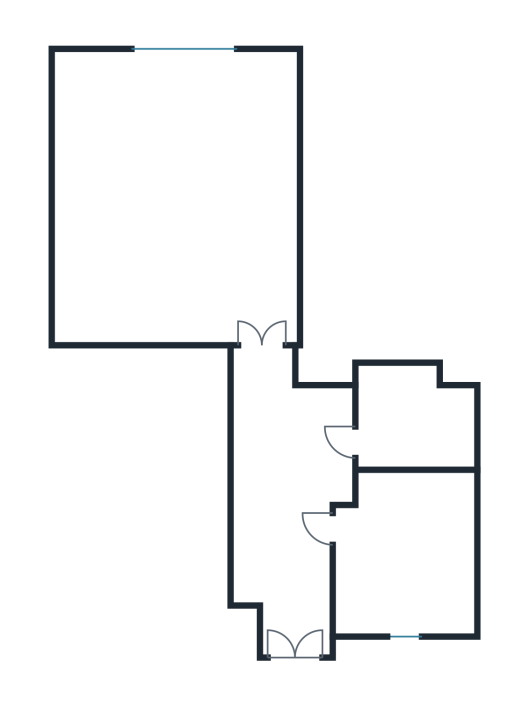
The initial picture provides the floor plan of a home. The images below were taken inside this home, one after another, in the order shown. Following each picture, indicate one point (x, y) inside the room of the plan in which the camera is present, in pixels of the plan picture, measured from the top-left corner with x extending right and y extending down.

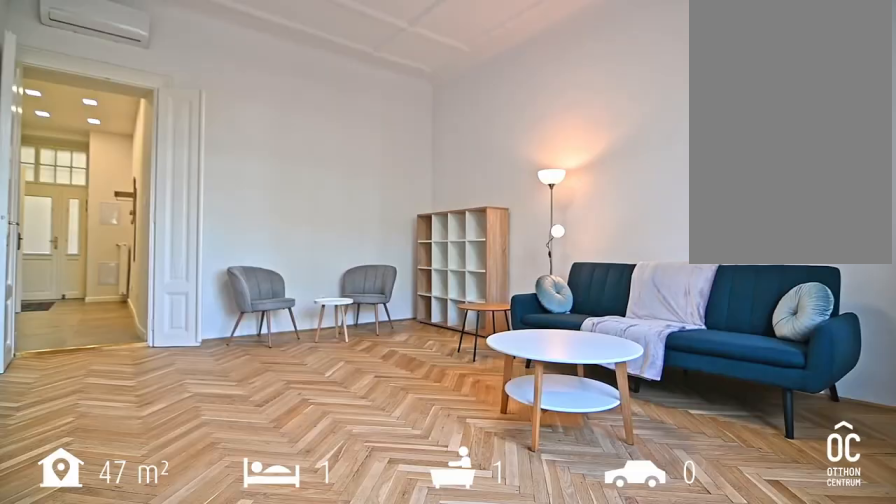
(174, 202)
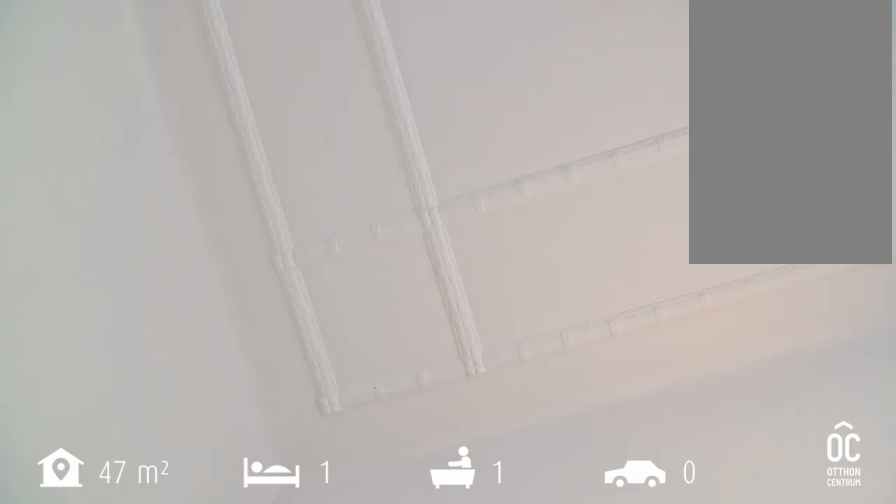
(174, 202)
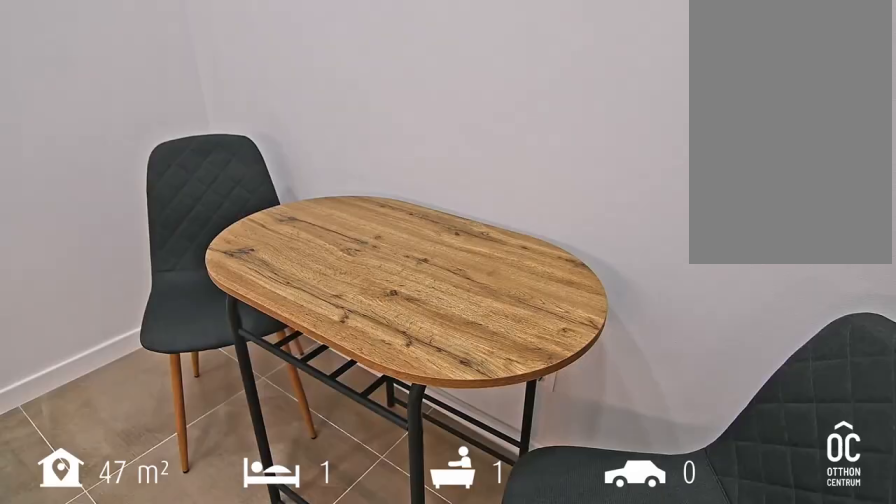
(407, 551)
